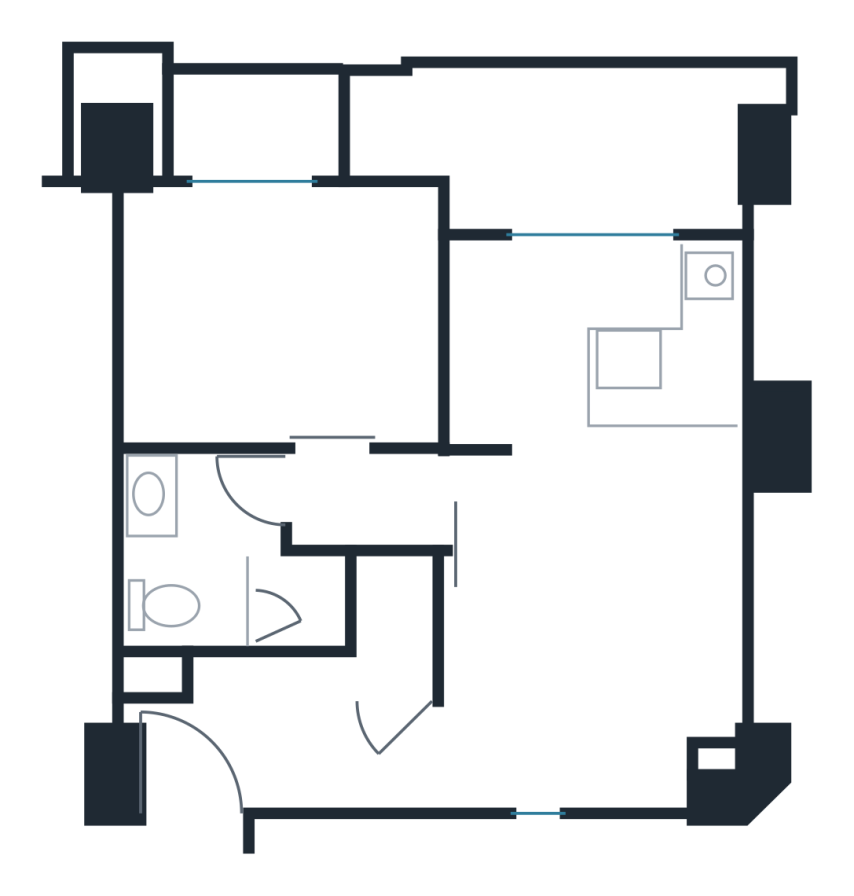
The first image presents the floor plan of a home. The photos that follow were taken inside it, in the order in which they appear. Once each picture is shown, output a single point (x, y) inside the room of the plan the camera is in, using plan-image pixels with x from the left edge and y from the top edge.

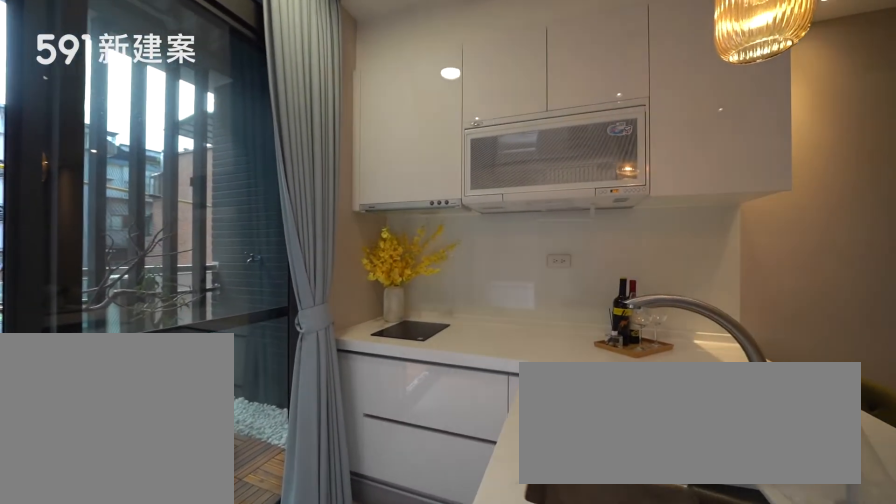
(596, 347)
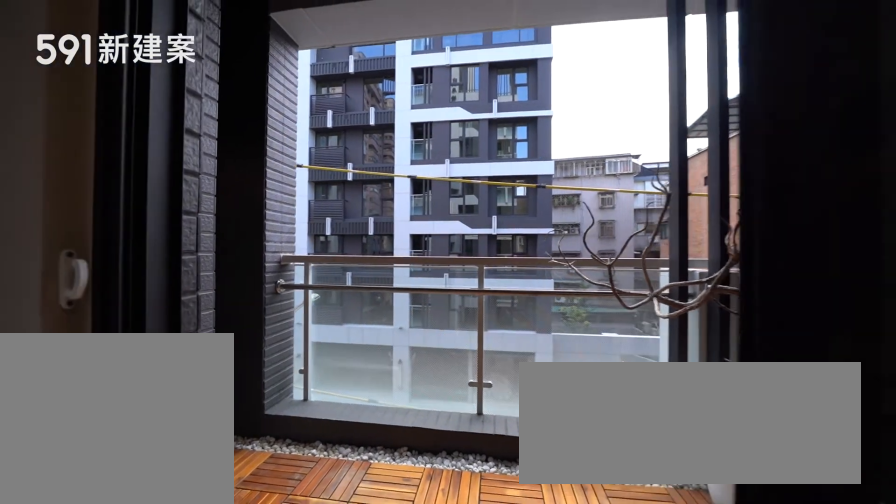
(558, 143)
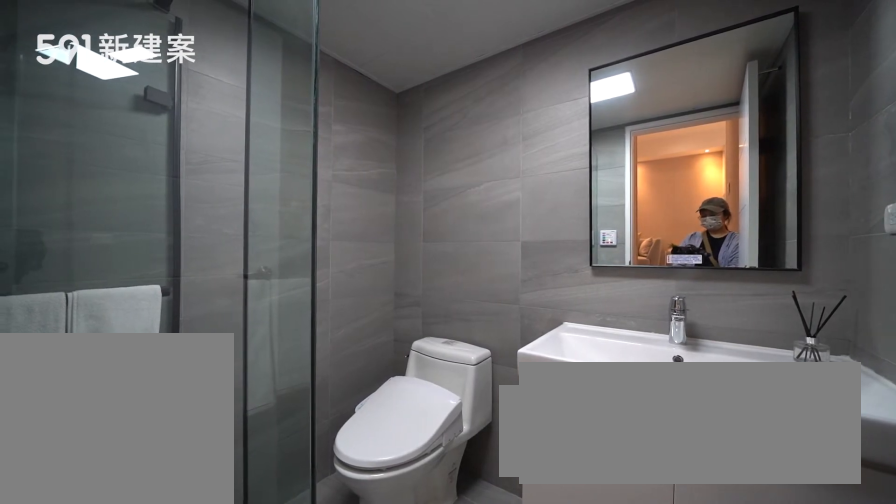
(221, 564)
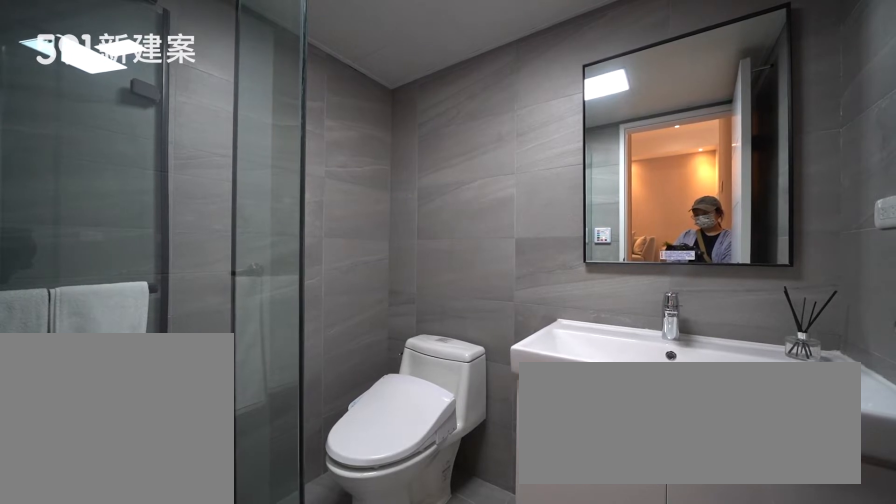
(221, 564)
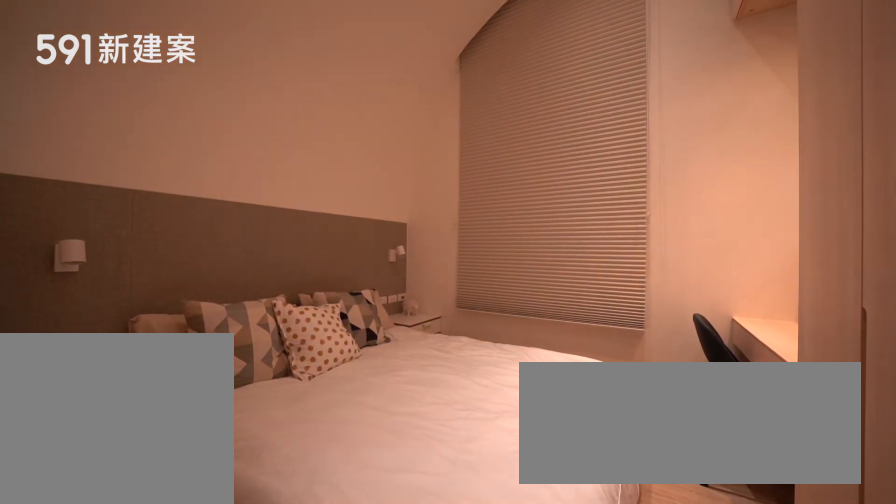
(280, 314)
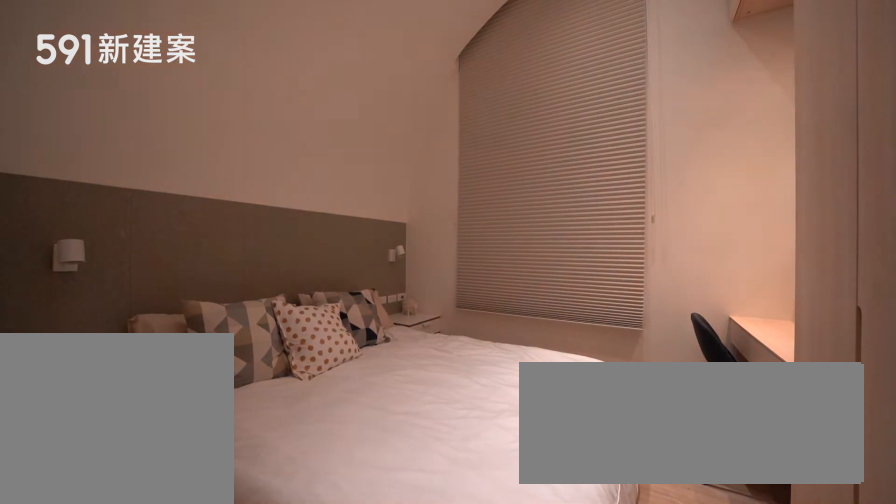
(280, 314)
